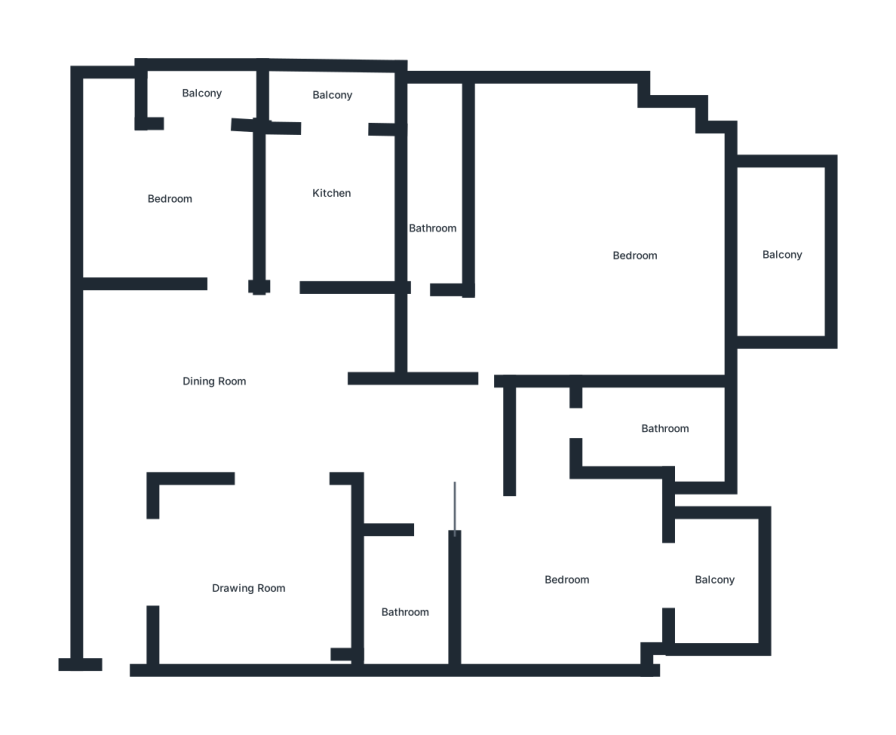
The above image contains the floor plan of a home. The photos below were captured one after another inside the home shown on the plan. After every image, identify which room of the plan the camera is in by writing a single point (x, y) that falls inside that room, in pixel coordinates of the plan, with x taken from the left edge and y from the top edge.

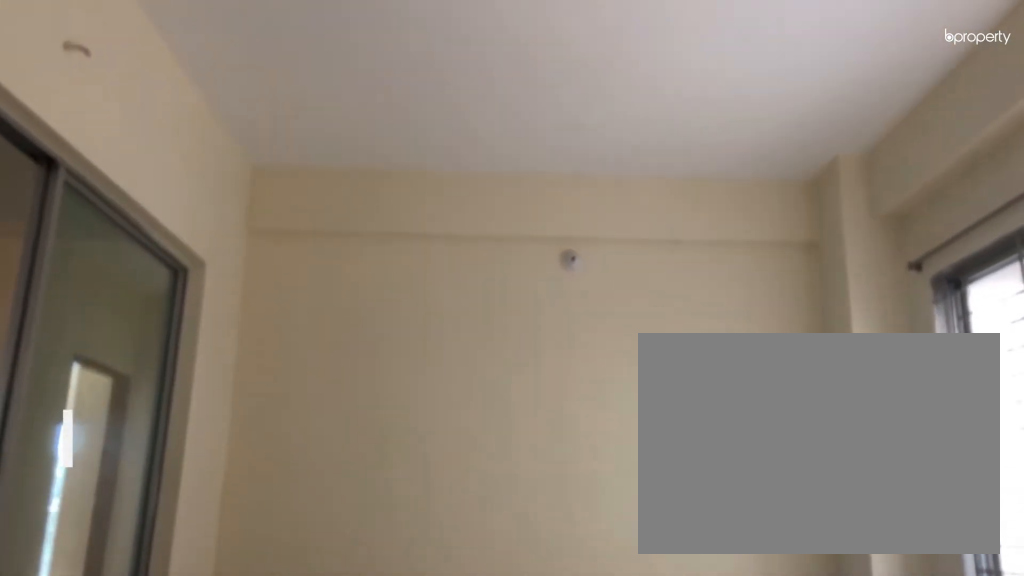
(255, 564)
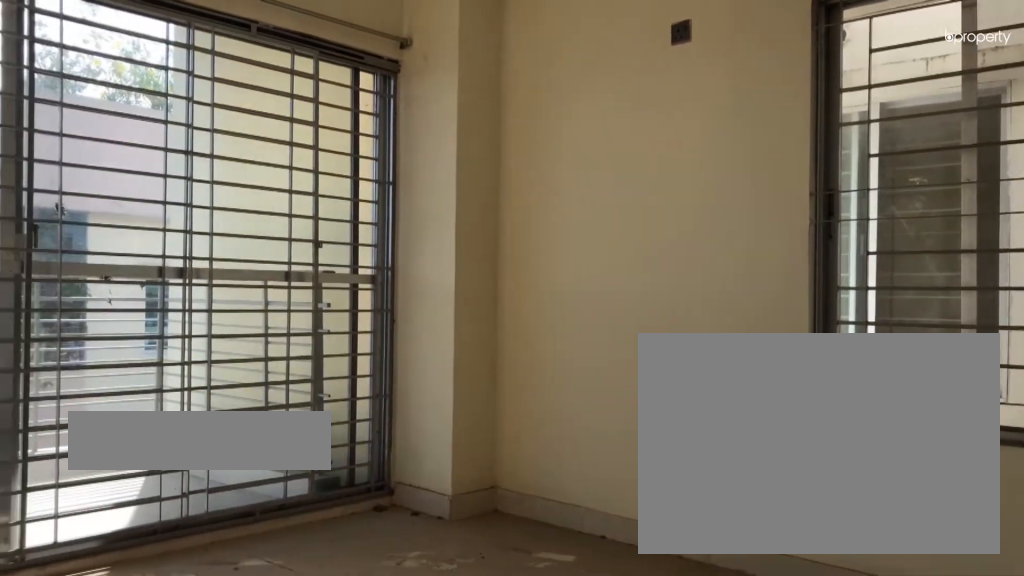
(573, 554)
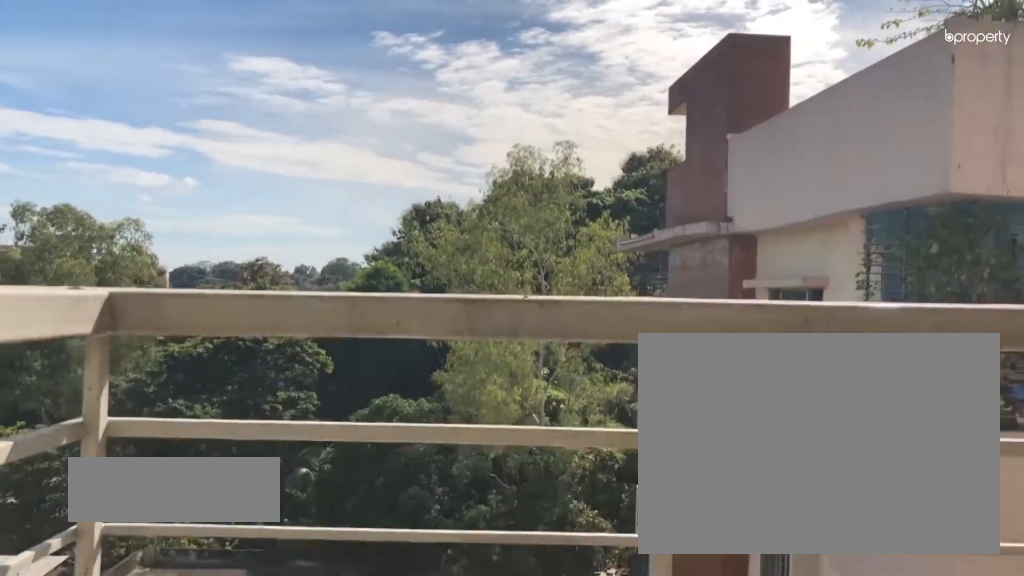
(722, 577)
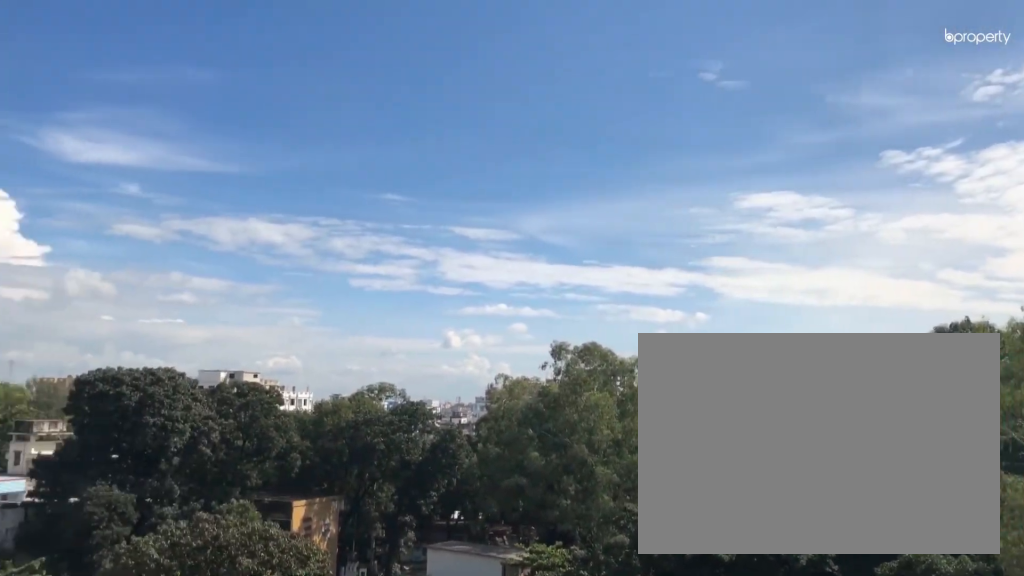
(722, 577)
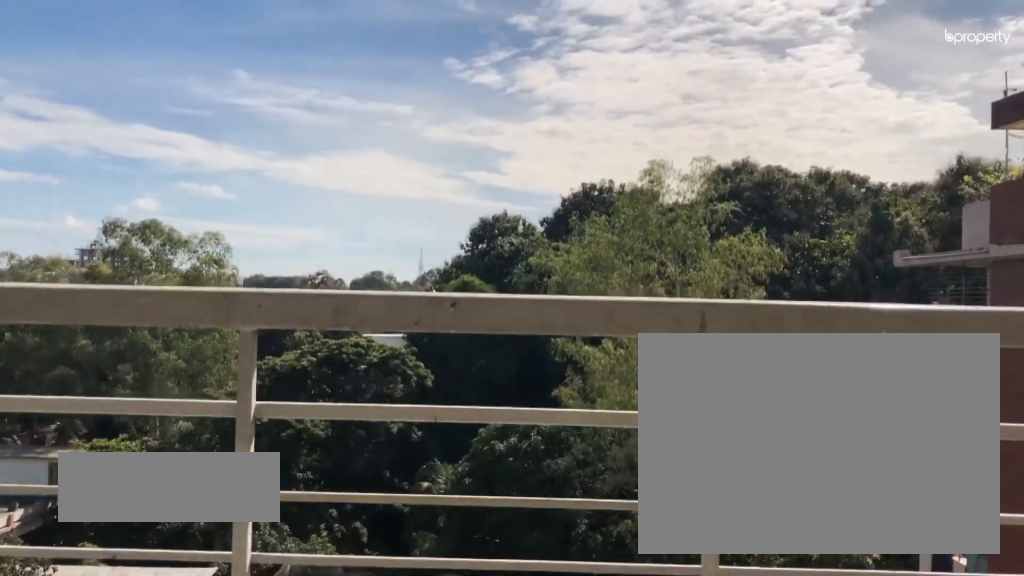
(784, 253)
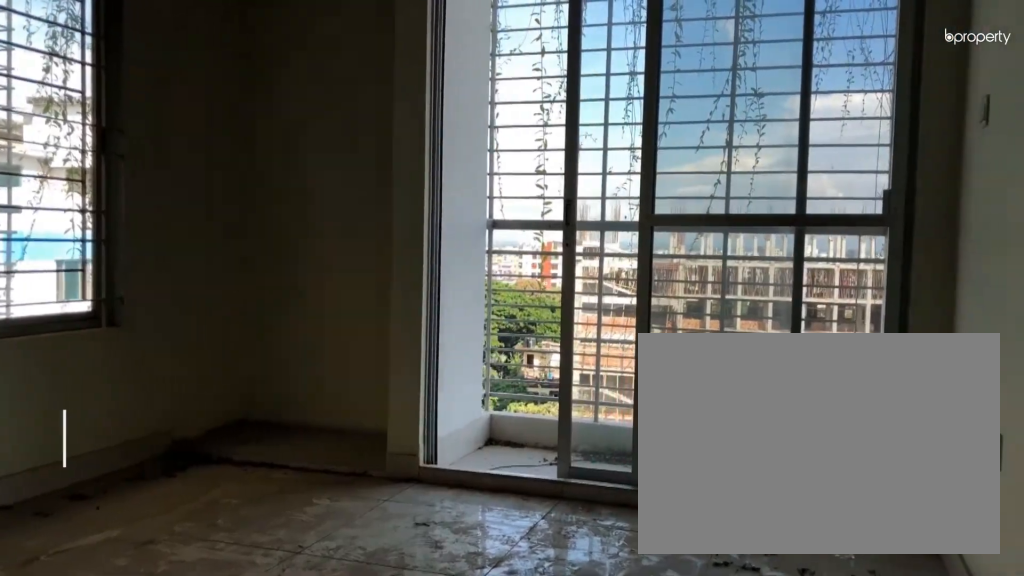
(171, 199)
